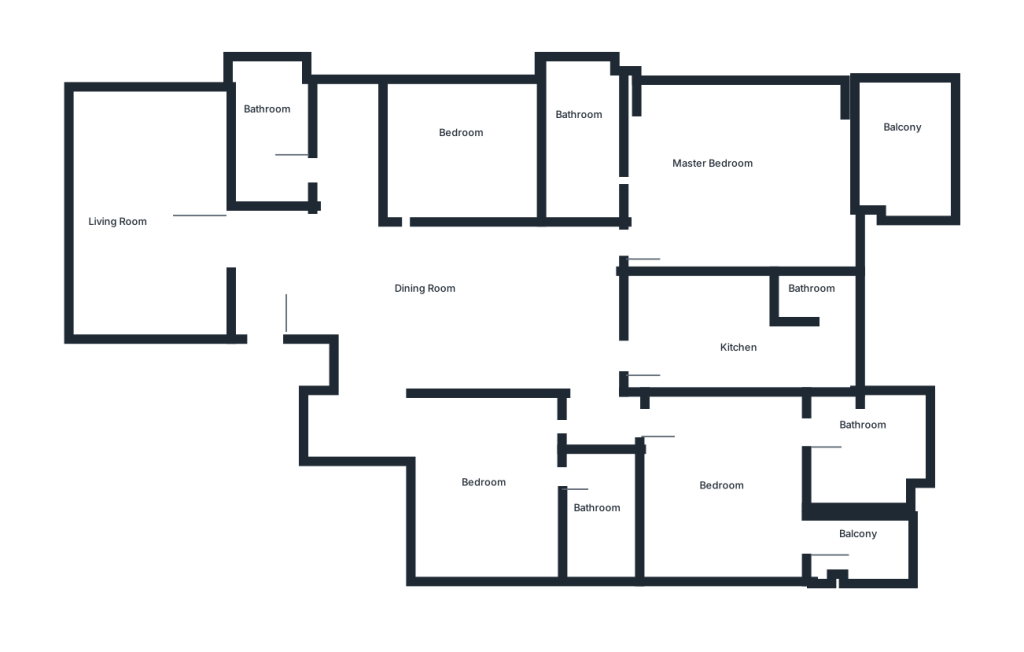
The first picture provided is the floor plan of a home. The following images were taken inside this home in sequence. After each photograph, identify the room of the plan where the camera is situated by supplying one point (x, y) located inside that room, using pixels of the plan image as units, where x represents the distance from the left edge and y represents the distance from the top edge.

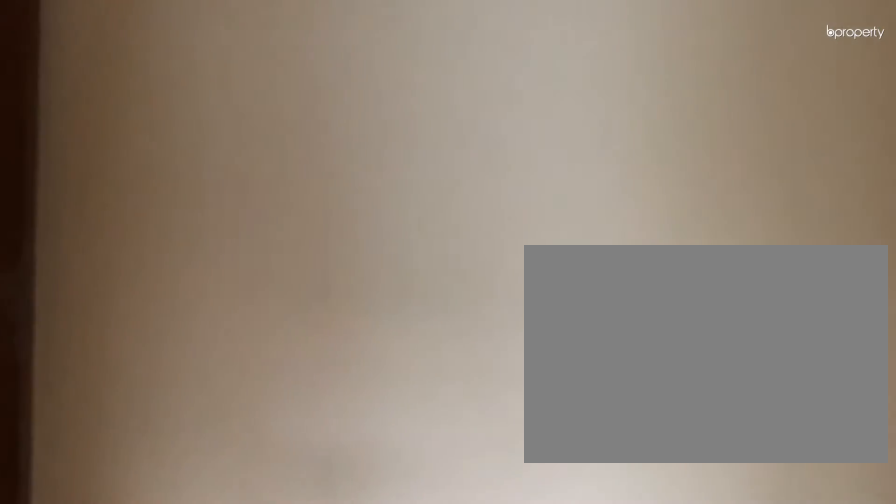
(262, 315)
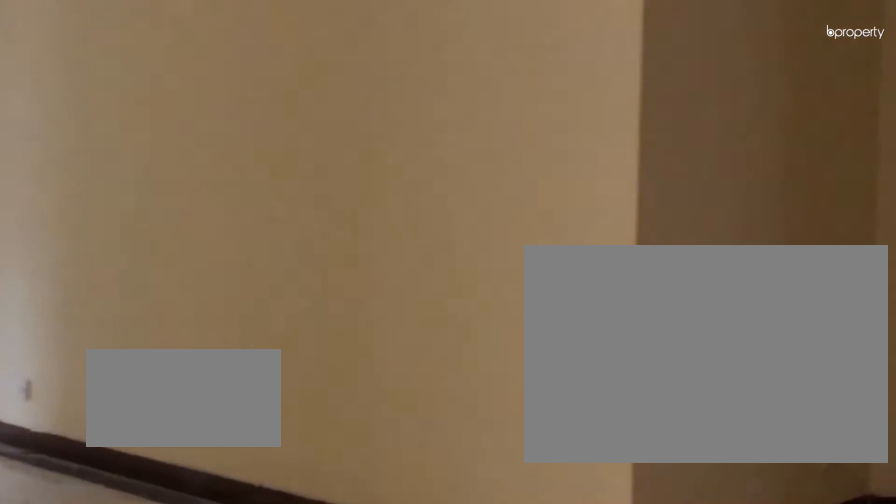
(467, 281)
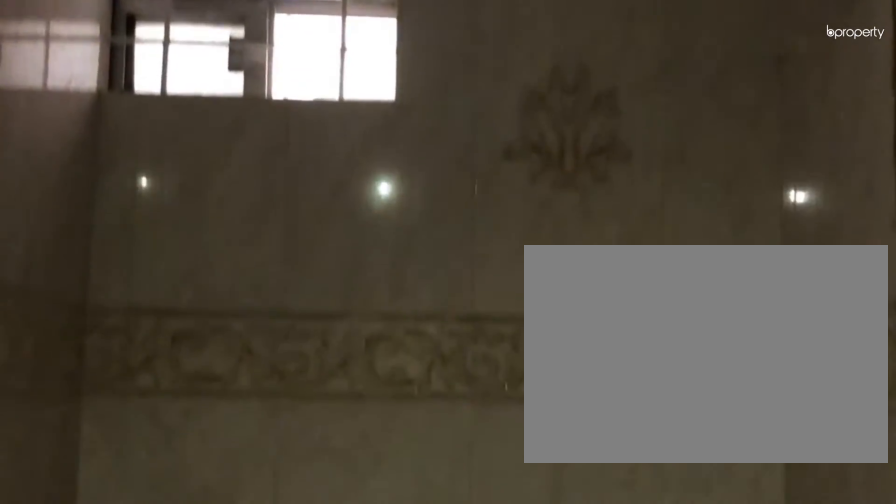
(275, 149)
